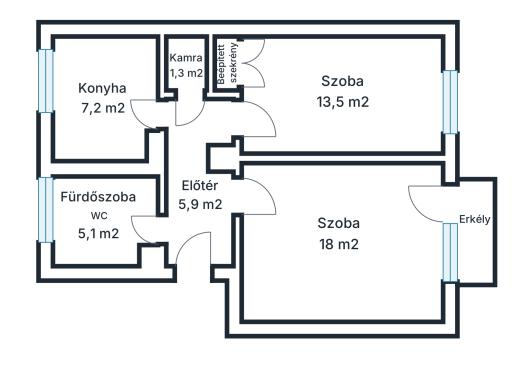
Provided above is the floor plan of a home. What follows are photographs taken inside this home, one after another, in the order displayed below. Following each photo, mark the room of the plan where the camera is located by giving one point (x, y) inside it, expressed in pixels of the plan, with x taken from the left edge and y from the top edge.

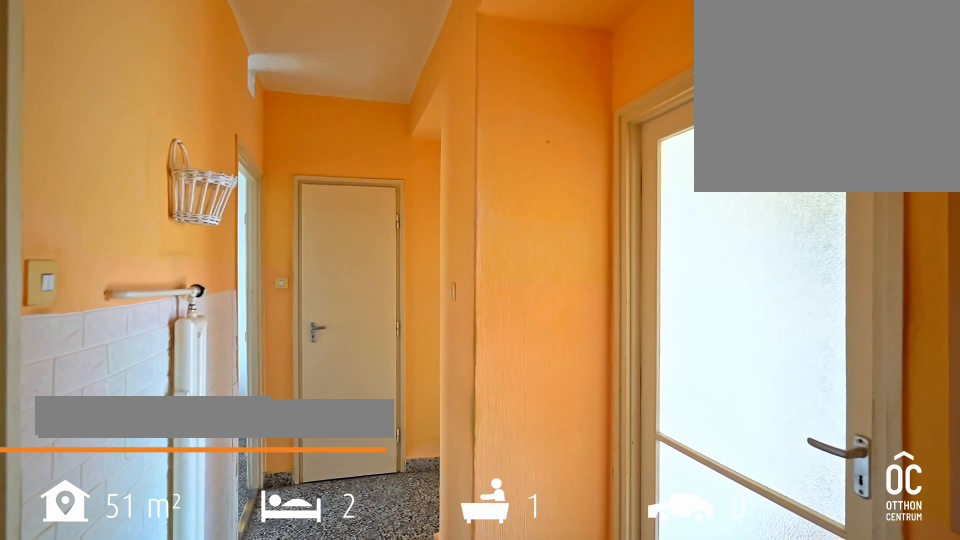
(198, 194)
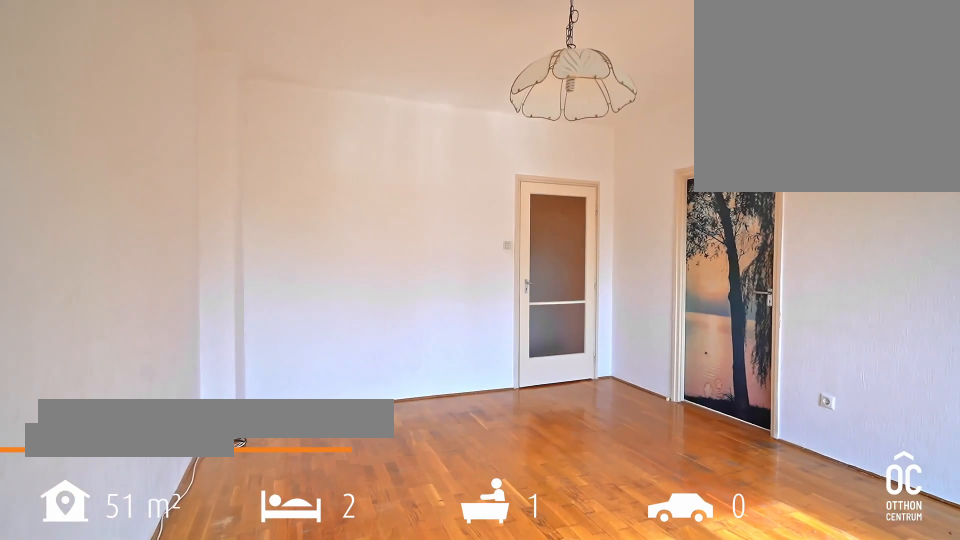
(339, 237)
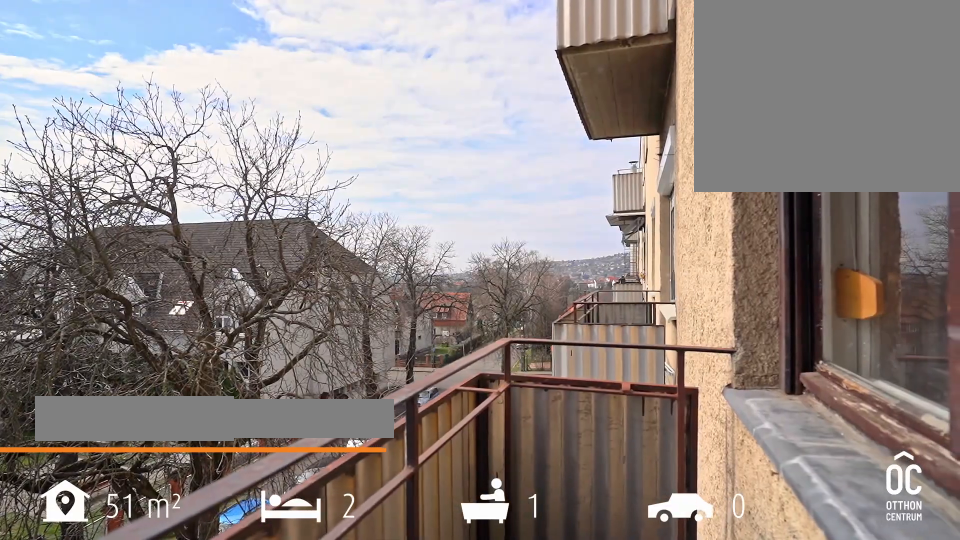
(473, 229)
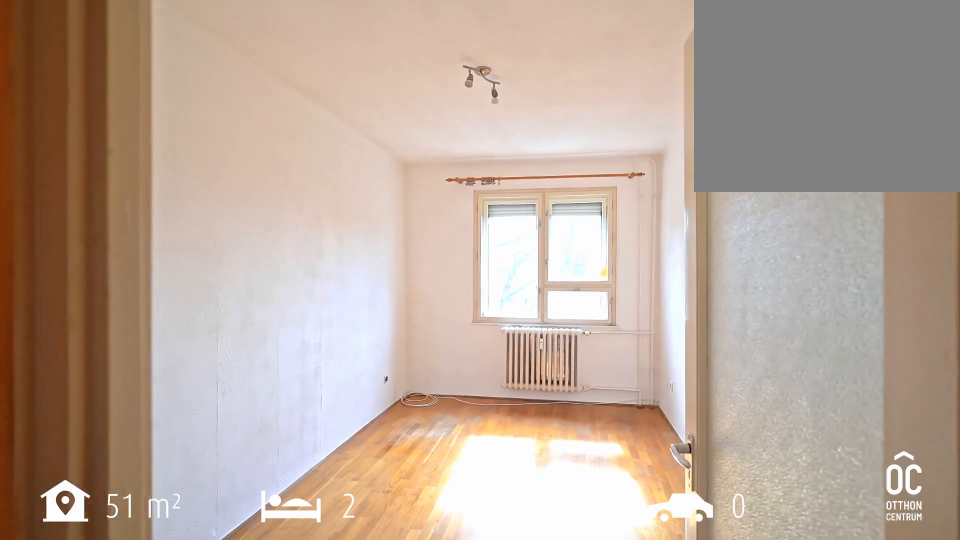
(342, 94)
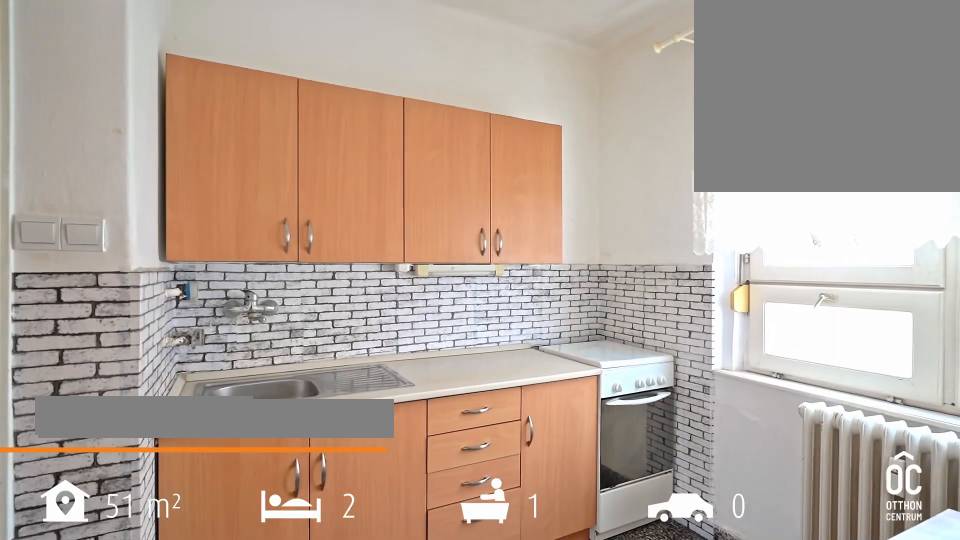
(102, 98)
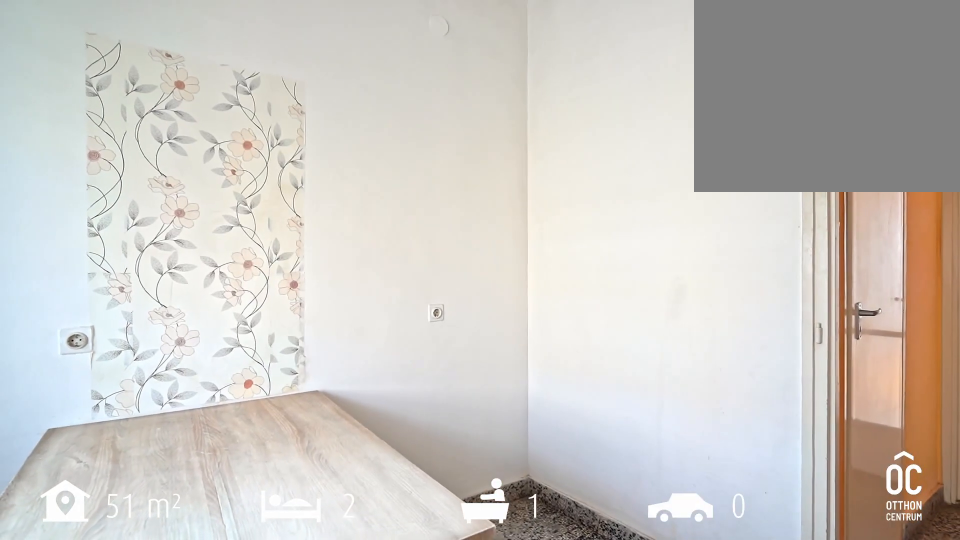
(102, 98)
